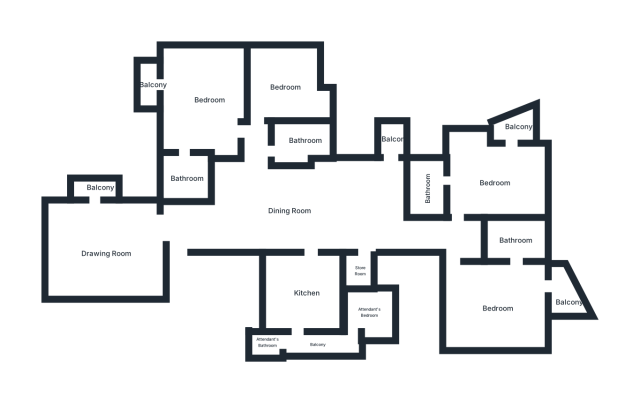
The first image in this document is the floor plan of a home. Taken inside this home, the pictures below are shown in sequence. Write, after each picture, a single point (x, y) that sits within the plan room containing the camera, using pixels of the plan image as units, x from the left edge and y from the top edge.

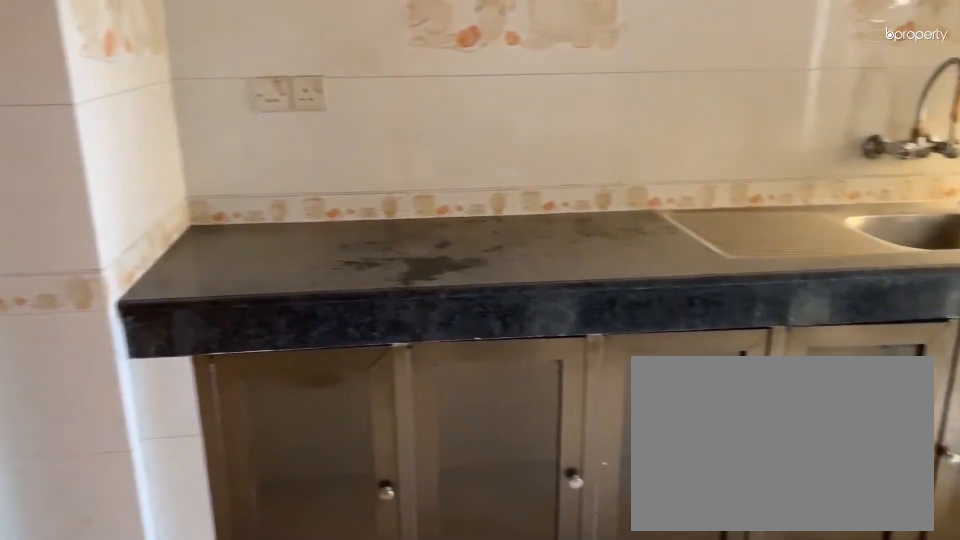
(309, 293)
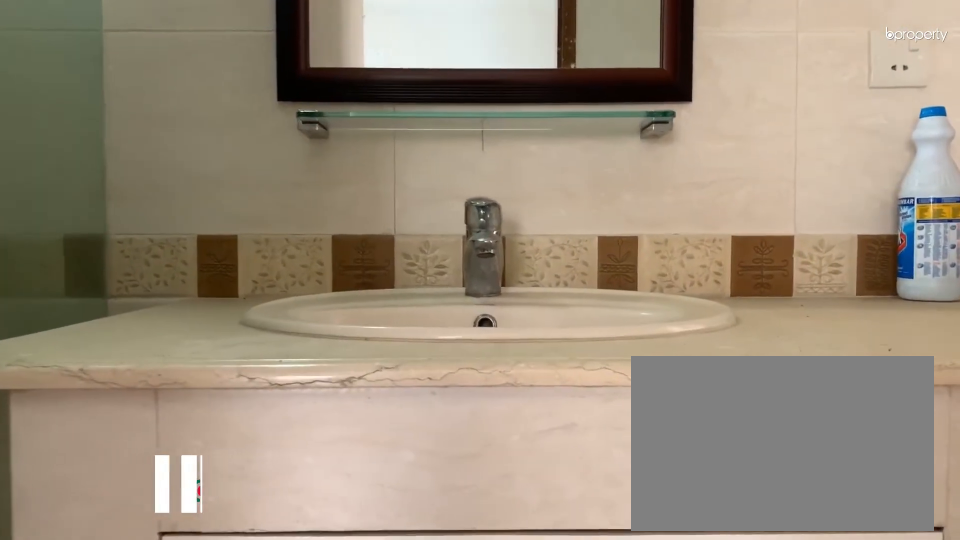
(517, 242)
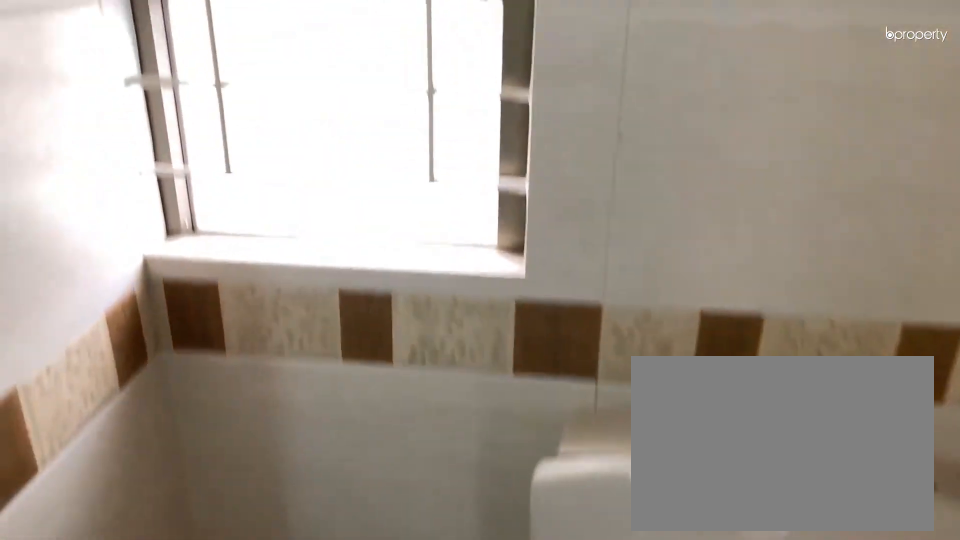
(517, 242)
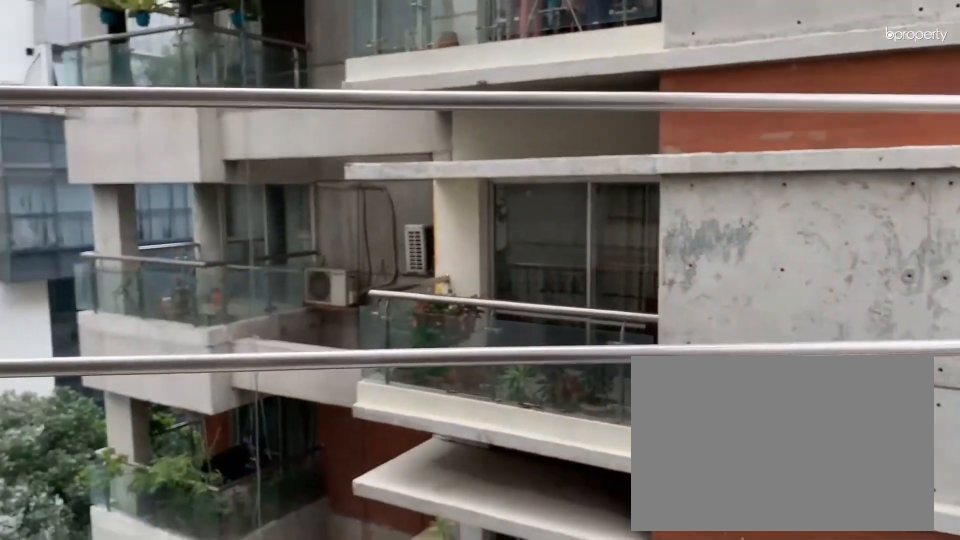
(567, 301)
